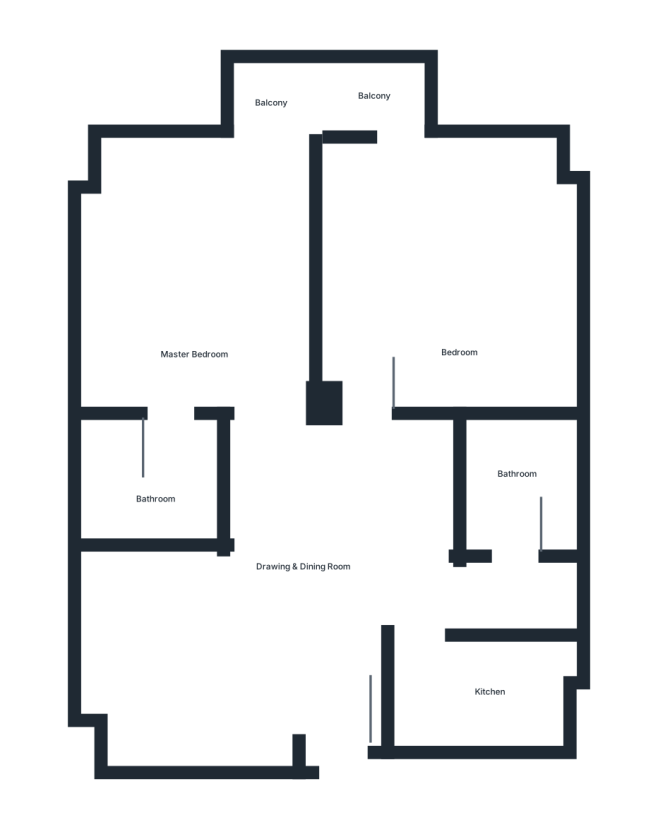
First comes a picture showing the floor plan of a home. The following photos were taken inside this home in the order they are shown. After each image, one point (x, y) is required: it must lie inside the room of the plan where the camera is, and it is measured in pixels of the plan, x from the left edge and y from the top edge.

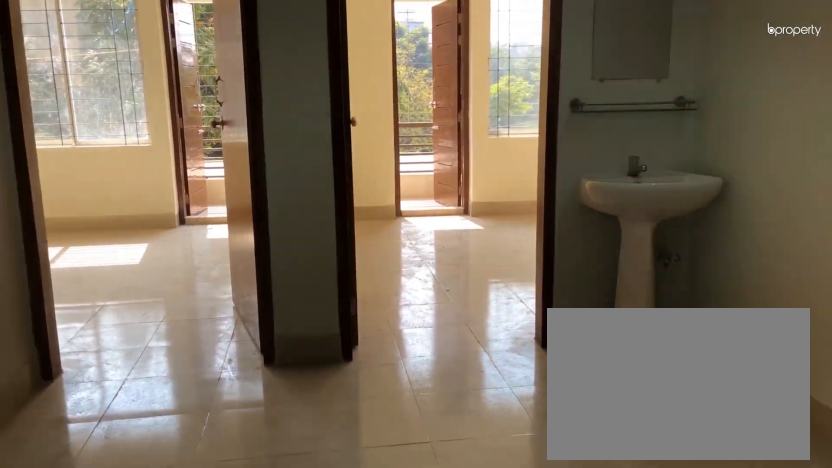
(310, 590)
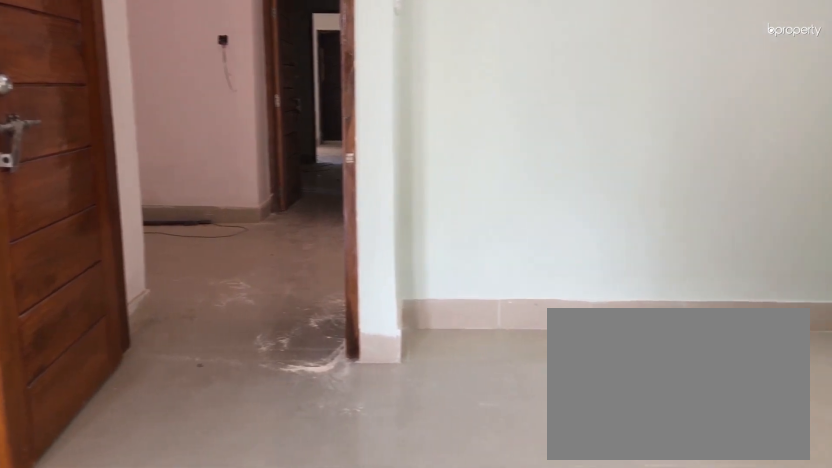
(310, 590)
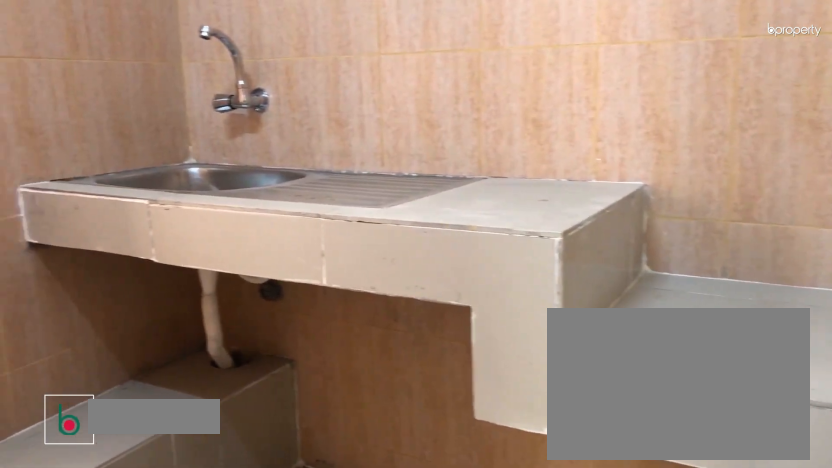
(490, 706)
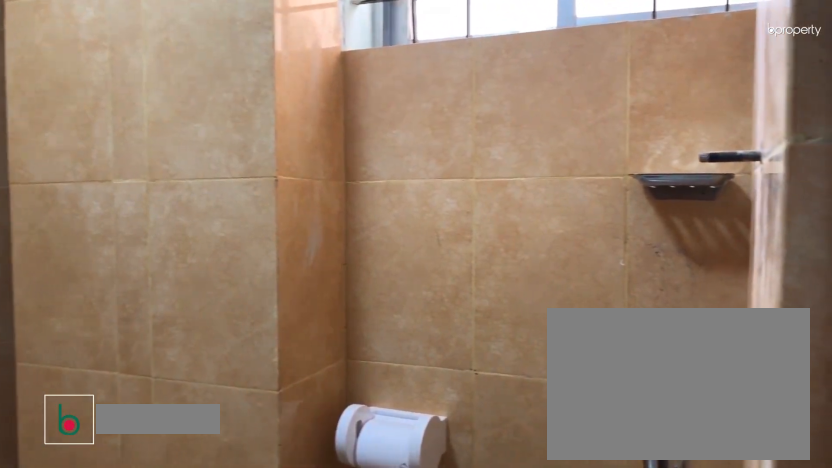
(517, 484)
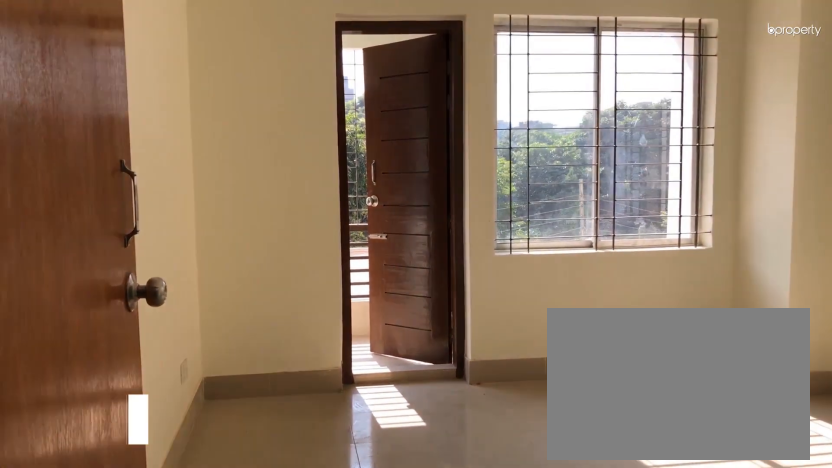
(456, 278)
